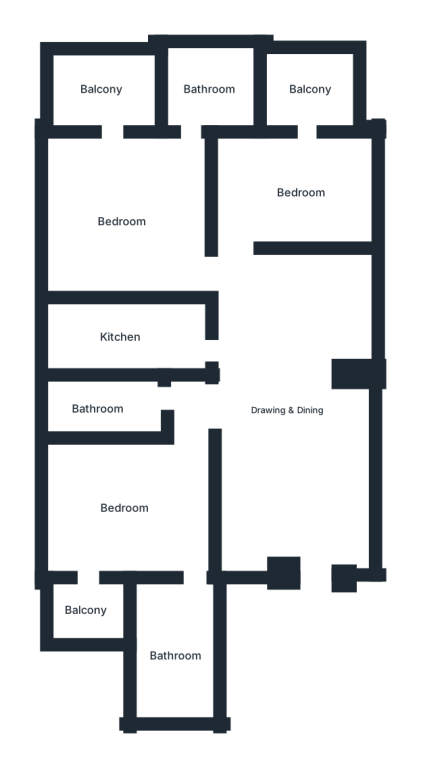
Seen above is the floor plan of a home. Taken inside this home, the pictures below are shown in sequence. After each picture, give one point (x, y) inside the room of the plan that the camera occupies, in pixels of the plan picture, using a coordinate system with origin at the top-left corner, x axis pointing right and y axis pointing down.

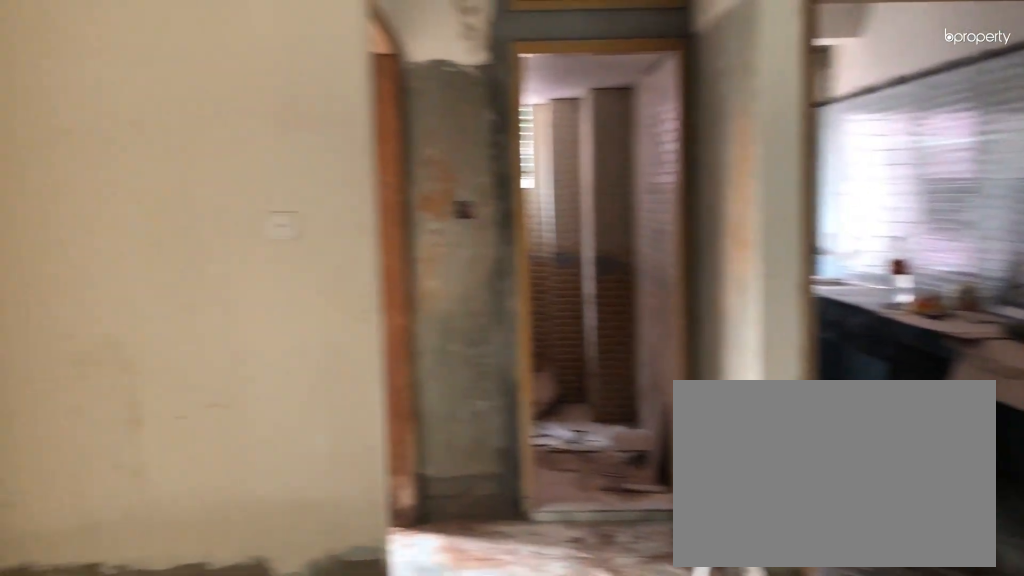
(287, 408)
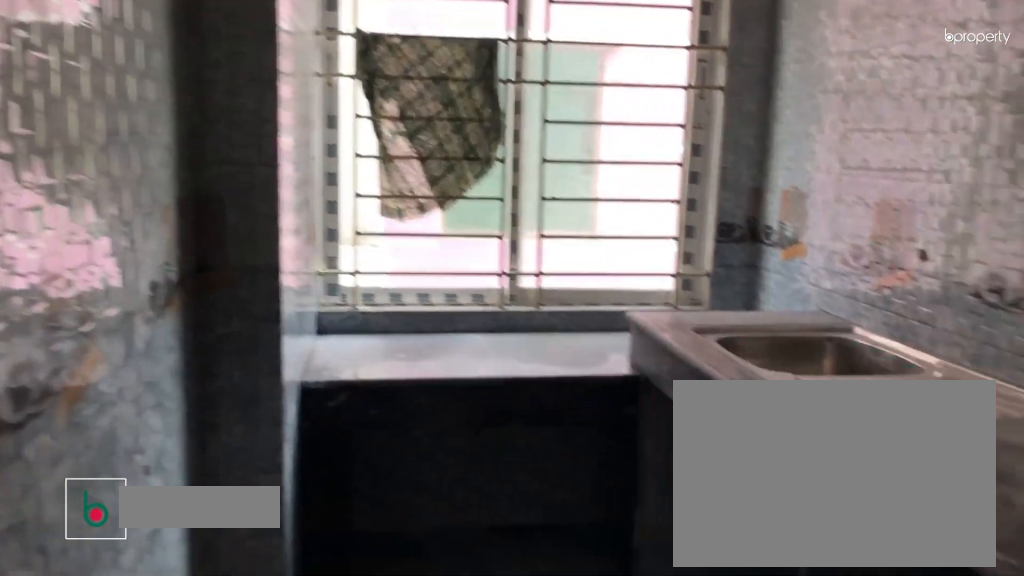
(120, 337)
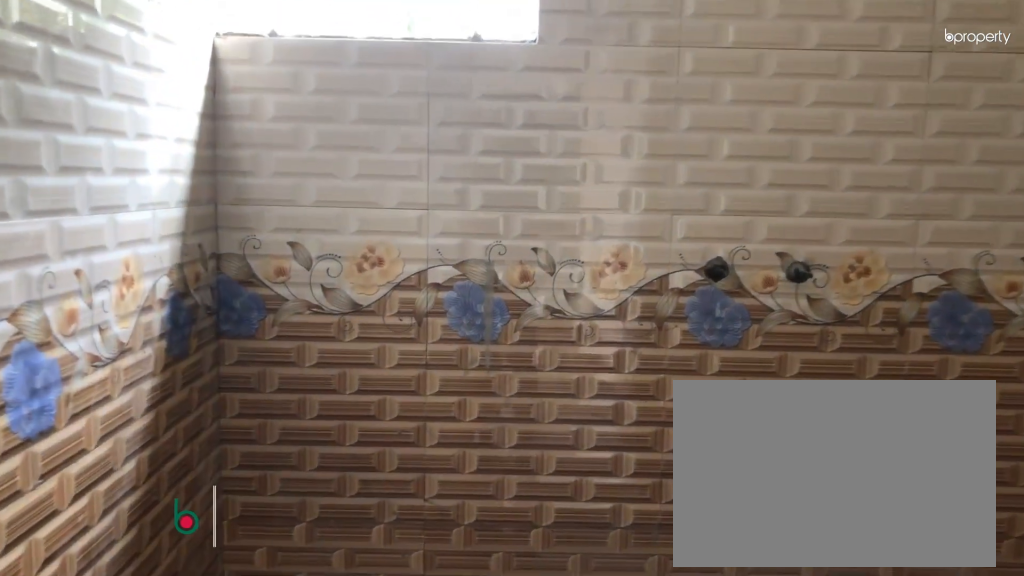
(211, 88)
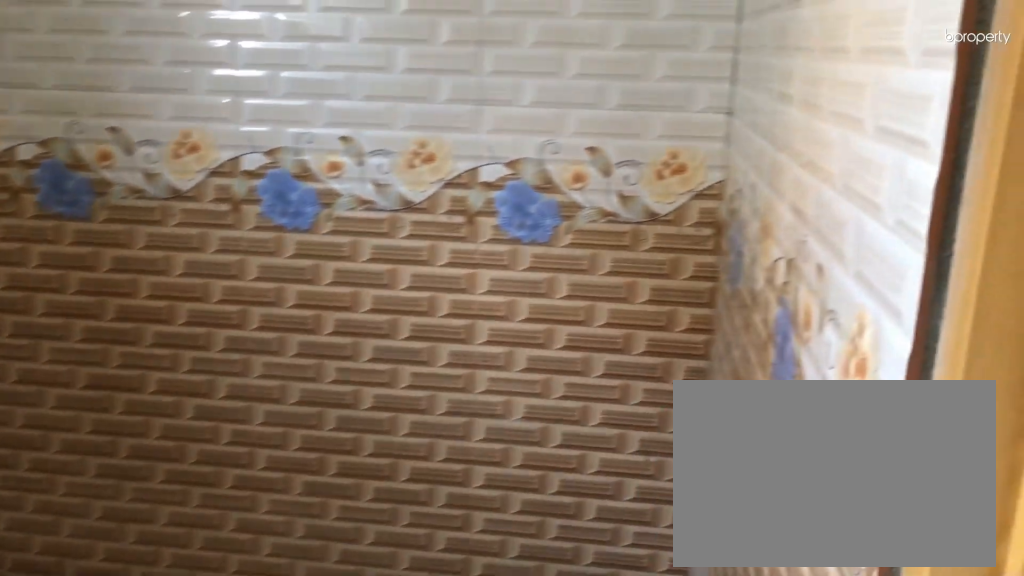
(211, 88)
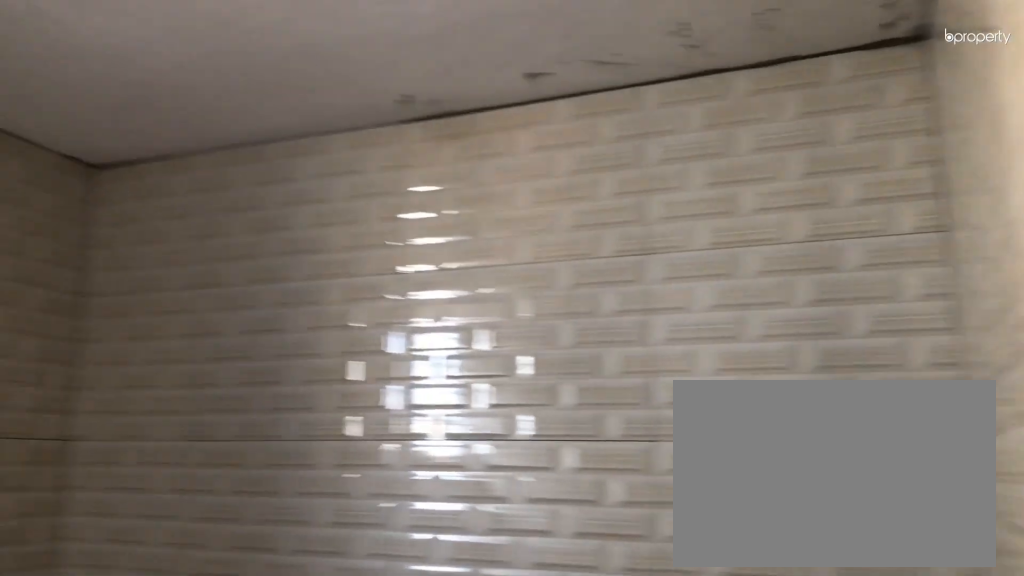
(211, 88)
